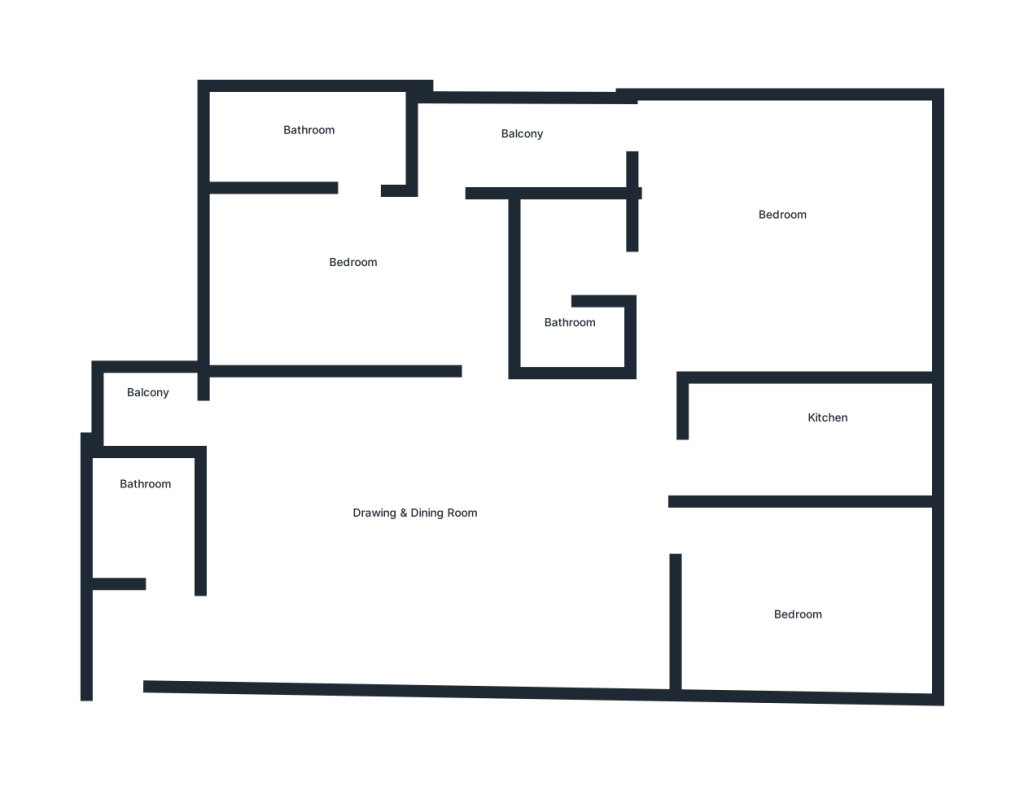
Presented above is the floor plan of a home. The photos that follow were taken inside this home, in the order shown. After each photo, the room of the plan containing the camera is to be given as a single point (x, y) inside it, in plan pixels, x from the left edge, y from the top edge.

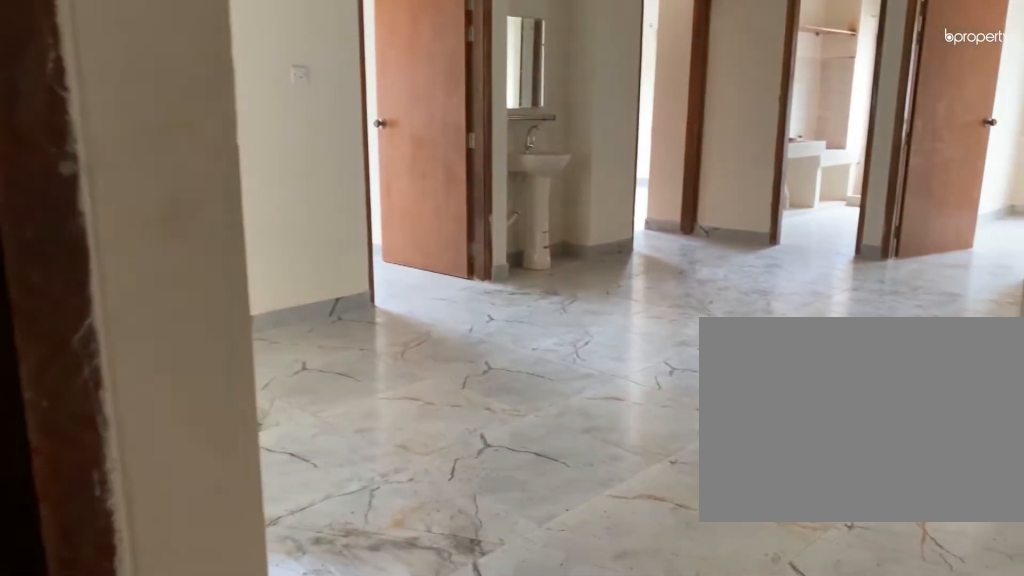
(198, 632)
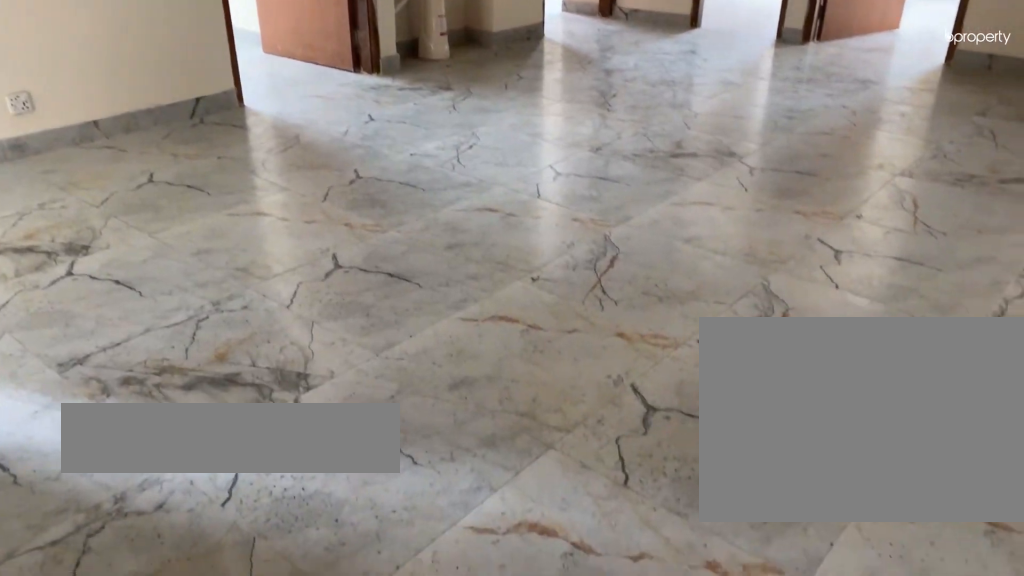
(426, 517)
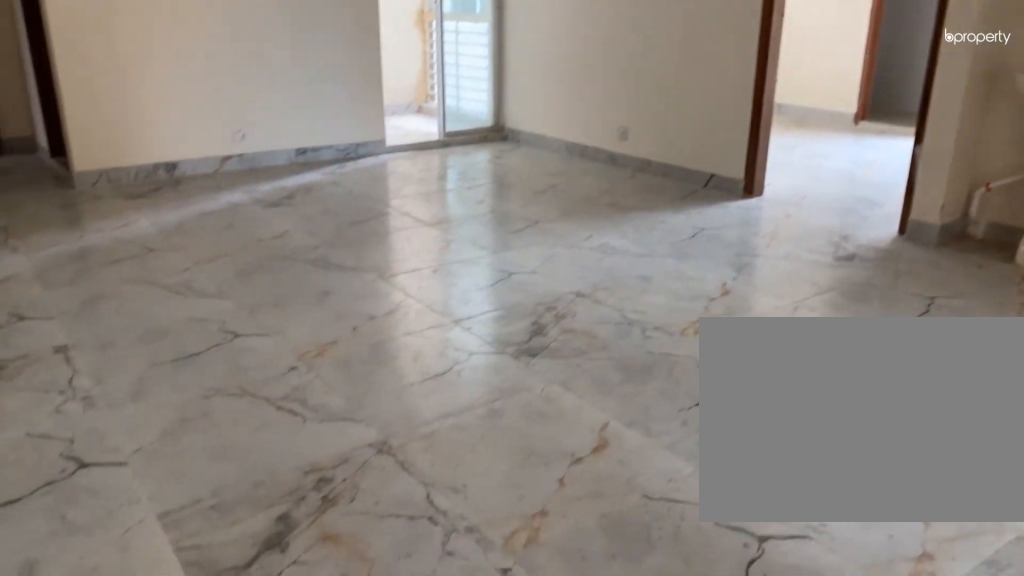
(426, 517)
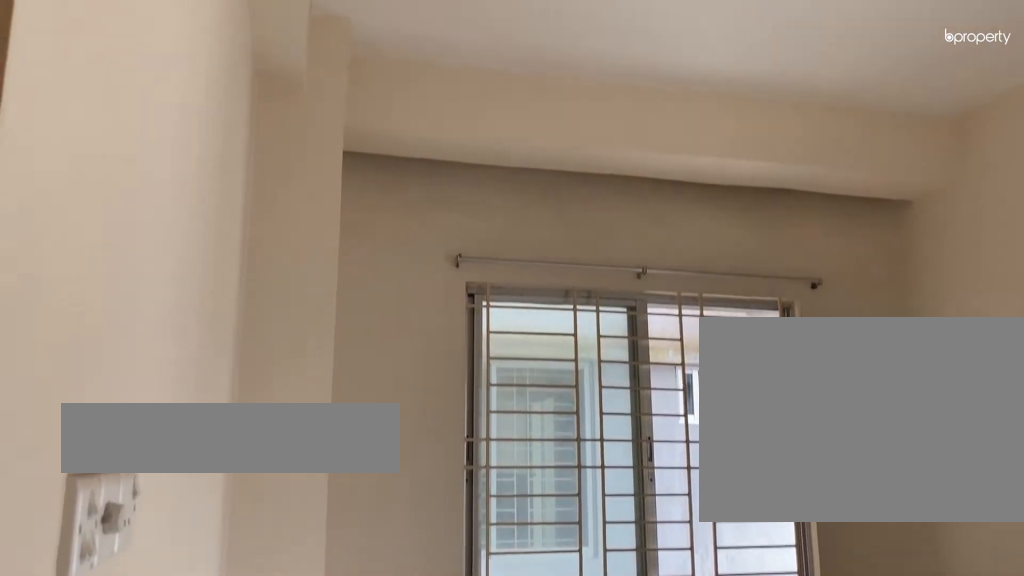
(352, 269)
